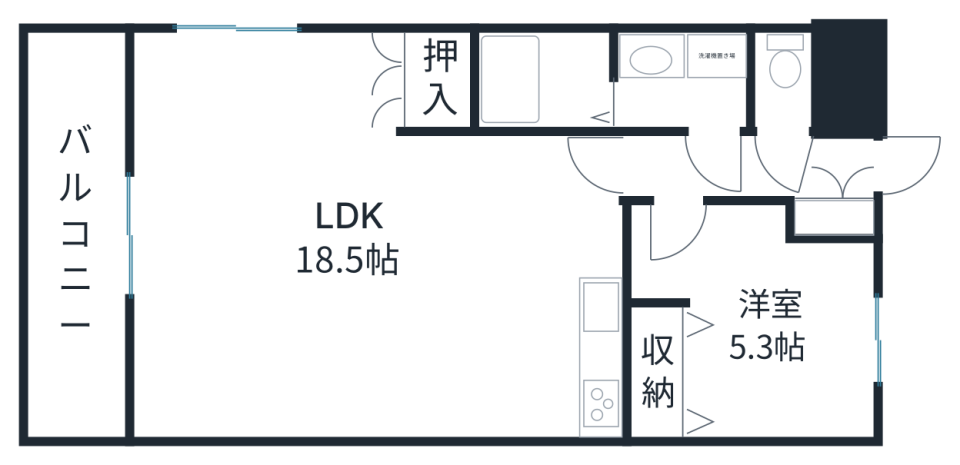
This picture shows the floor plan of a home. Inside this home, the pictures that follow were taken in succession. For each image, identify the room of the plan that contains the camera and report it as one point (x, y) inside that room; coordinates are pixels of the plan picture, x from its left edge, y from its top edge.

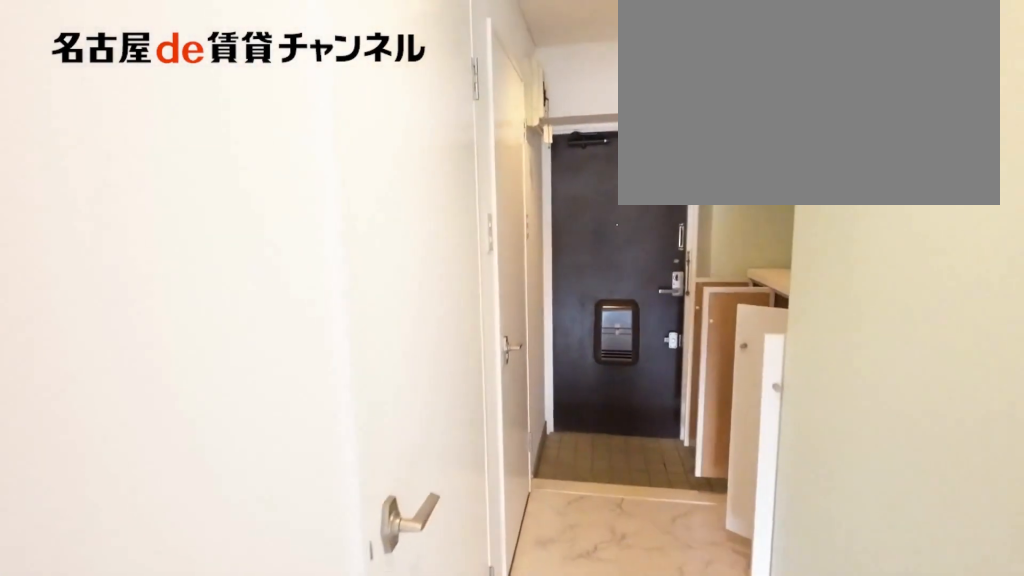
(713, 165)
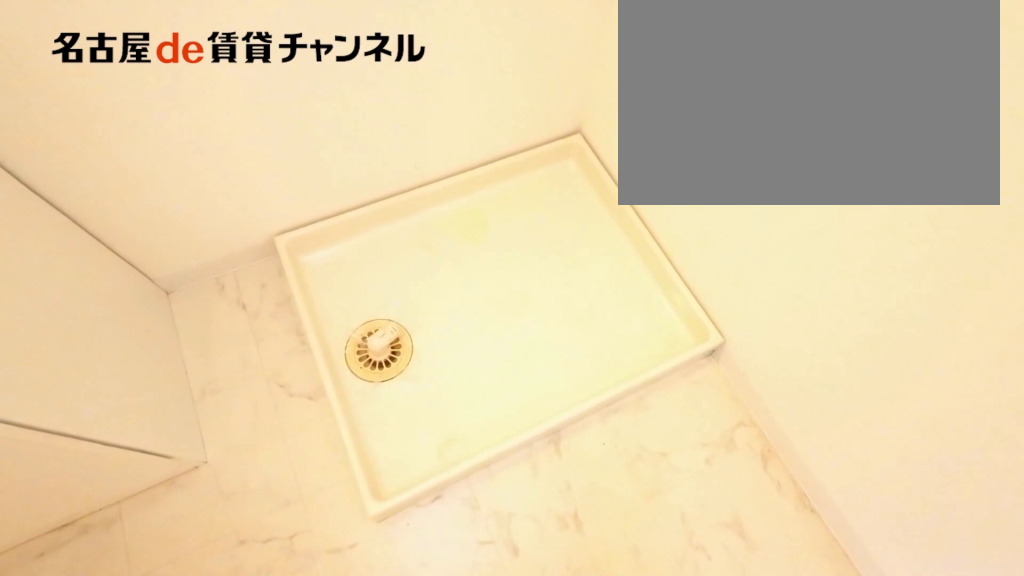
(683, 78)
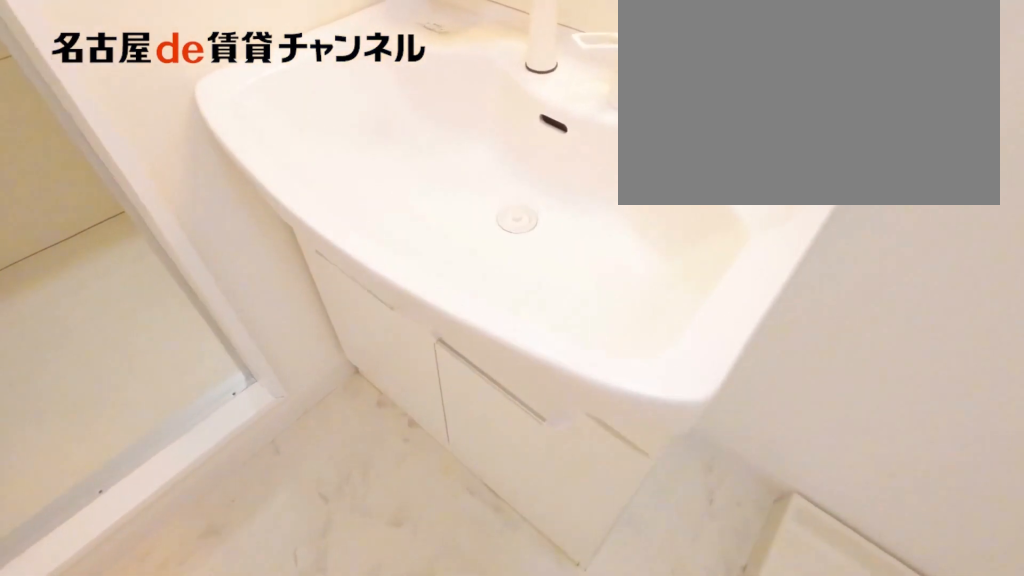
(683, 78)
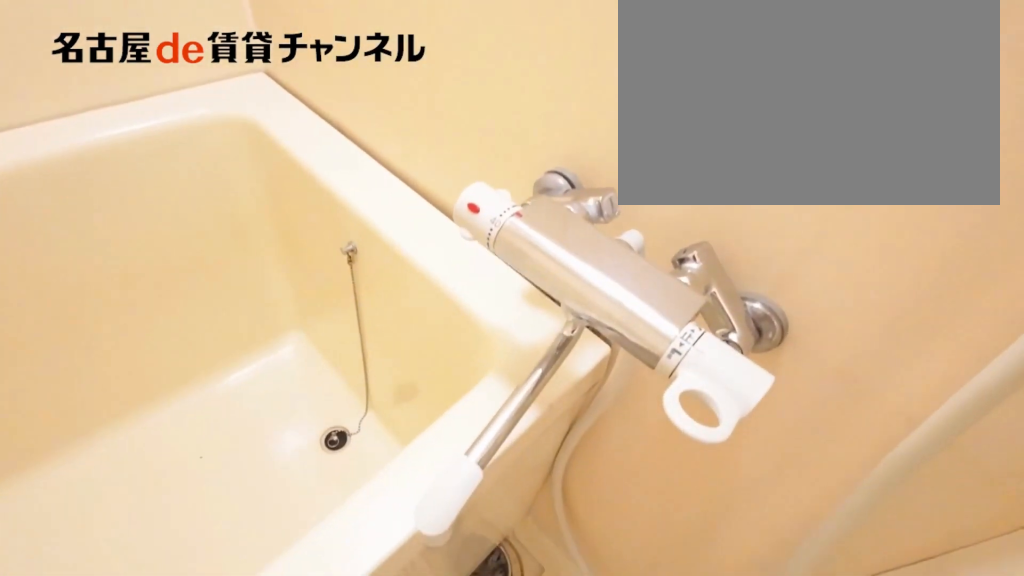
(546, 81)
